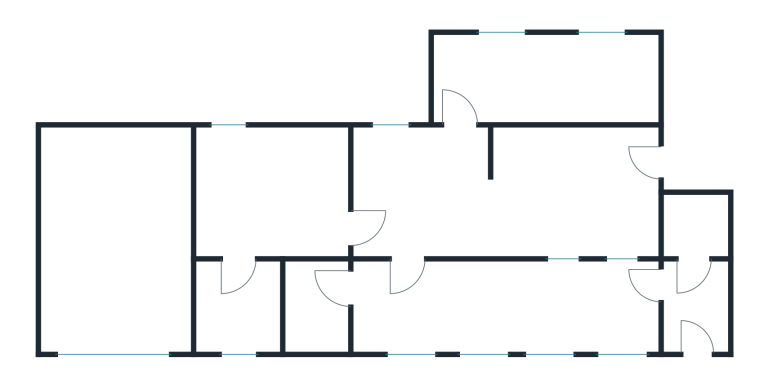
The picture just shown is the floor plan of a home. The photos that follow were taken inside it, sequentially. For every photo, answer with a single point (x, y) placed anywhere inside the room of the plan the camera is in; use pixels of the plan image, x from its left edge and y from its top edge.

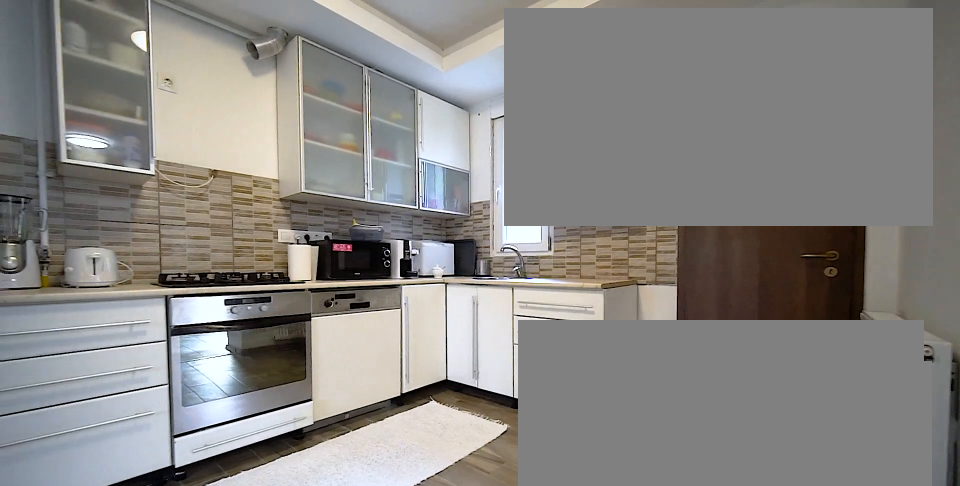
(499, 212)
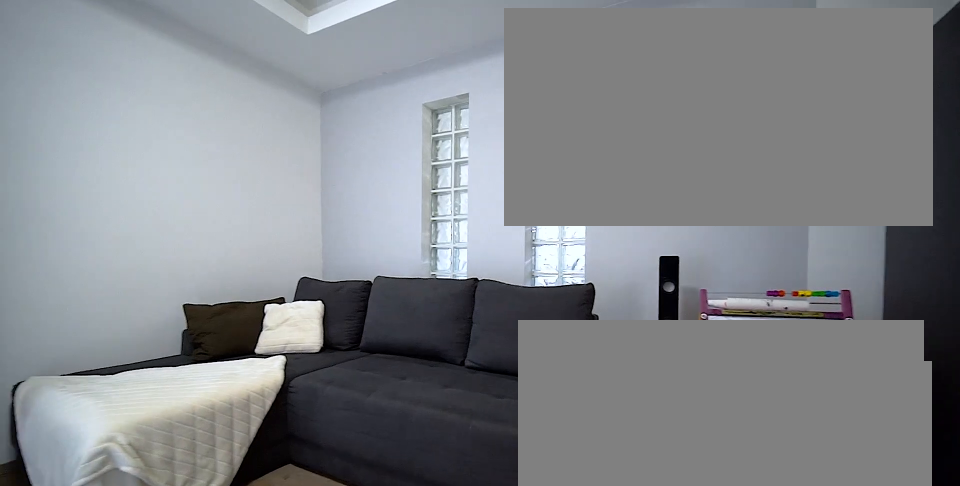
(499, 212)
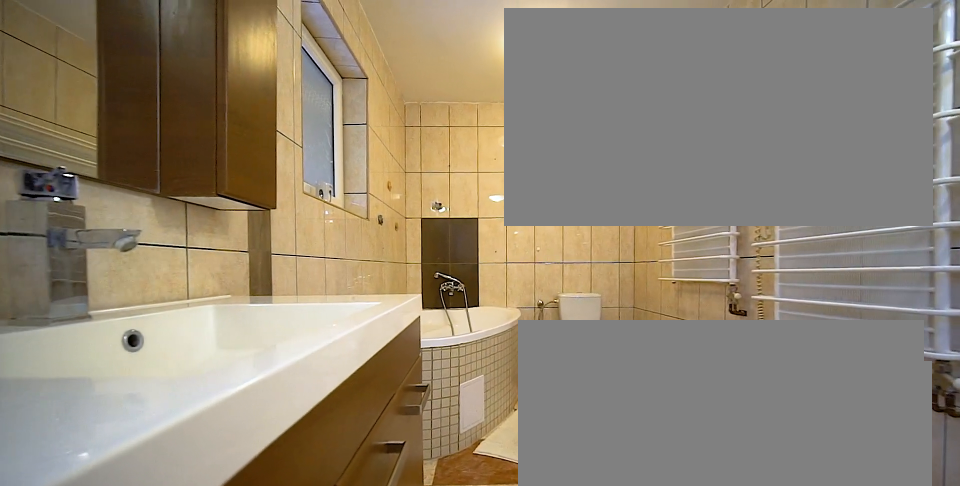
(547, 79)
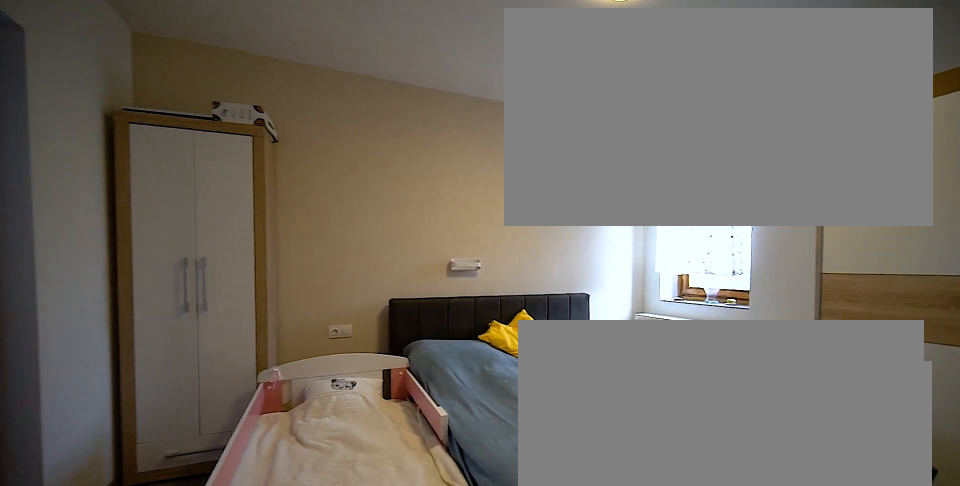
(275, 196)
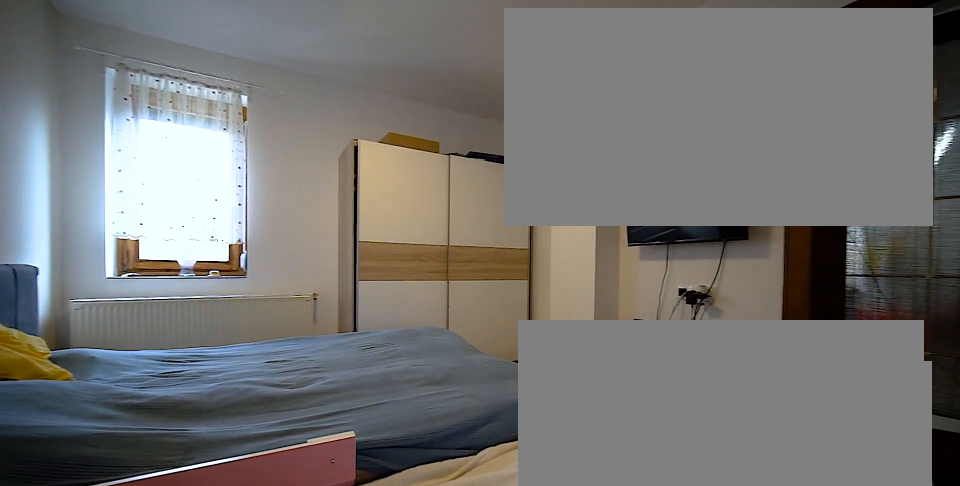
(275, 196)
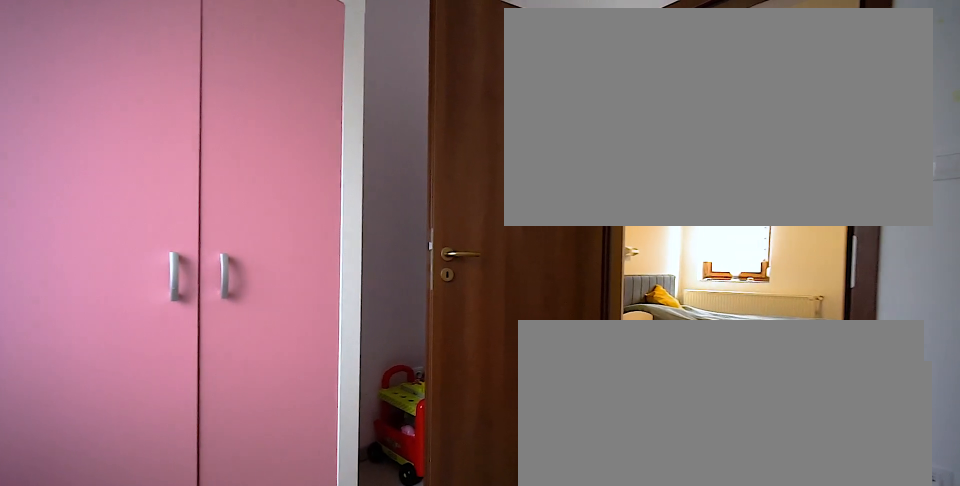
(239, 309)
